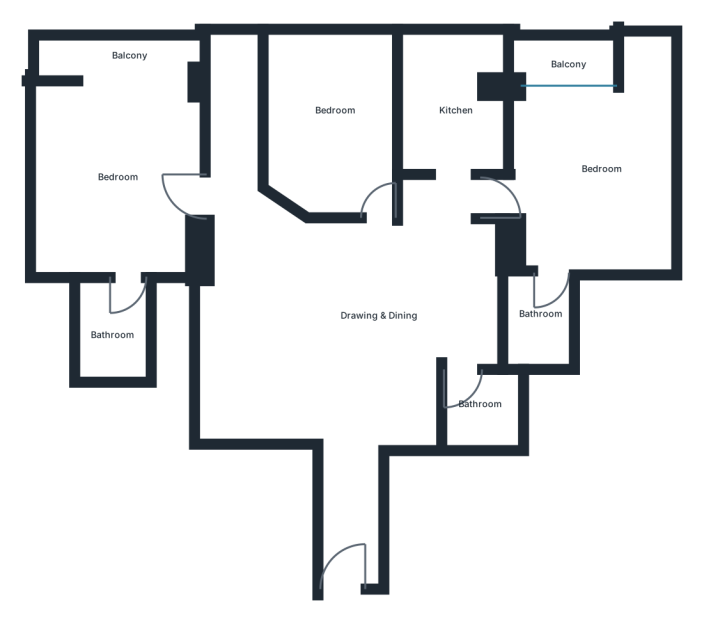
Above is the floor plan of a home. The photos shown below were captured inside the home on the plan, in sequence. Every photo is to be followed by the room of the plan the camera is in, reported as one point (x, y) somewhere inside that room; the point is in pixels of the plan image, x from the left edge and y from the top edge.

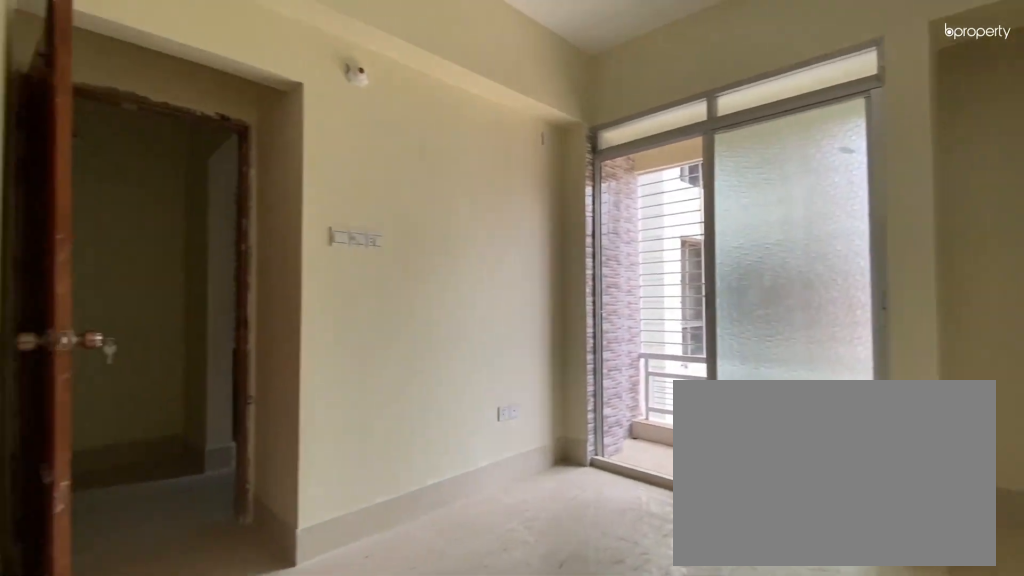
(596, 162)
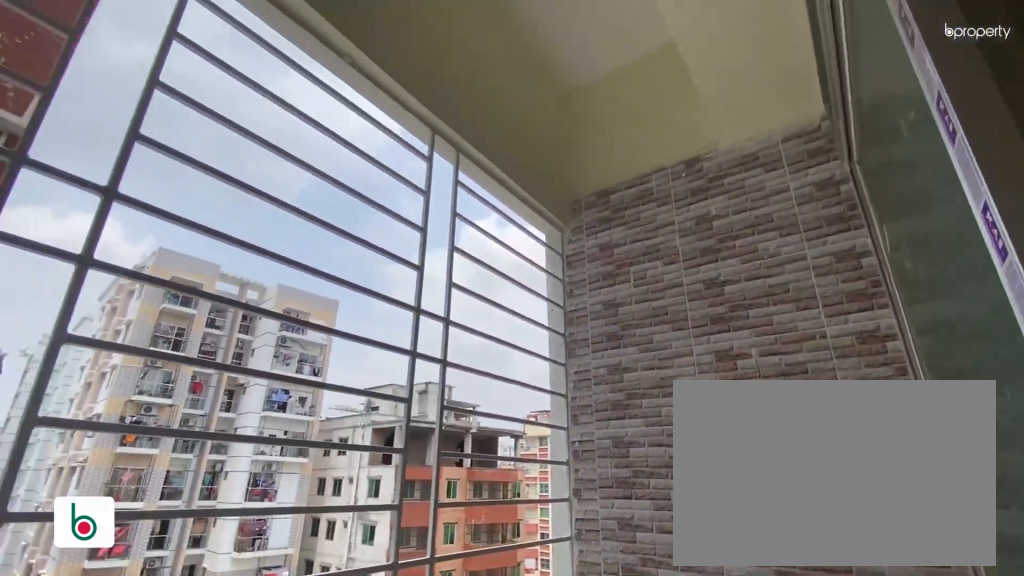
(564, 51)
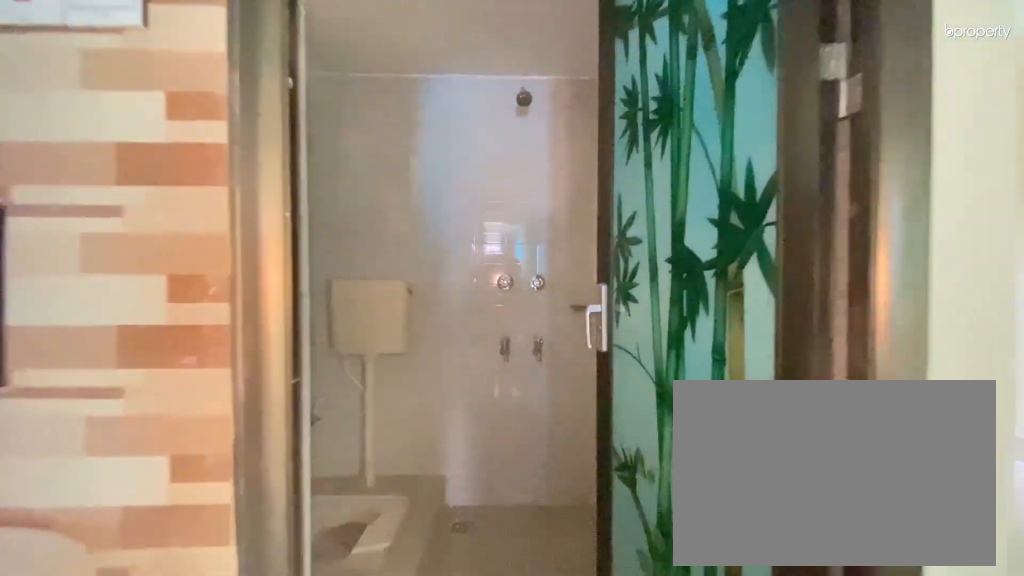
(484, 408)
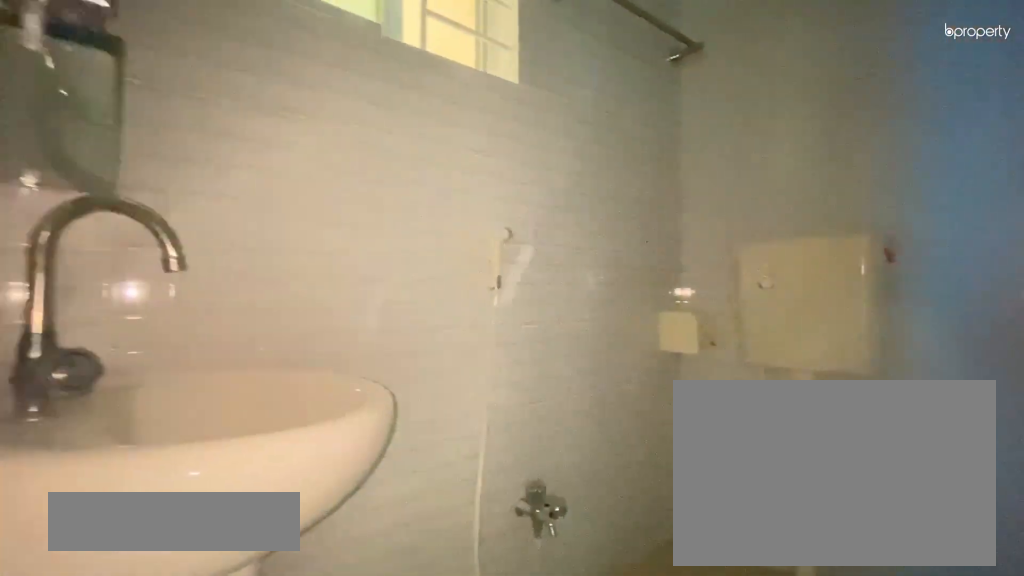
(484, 408)
